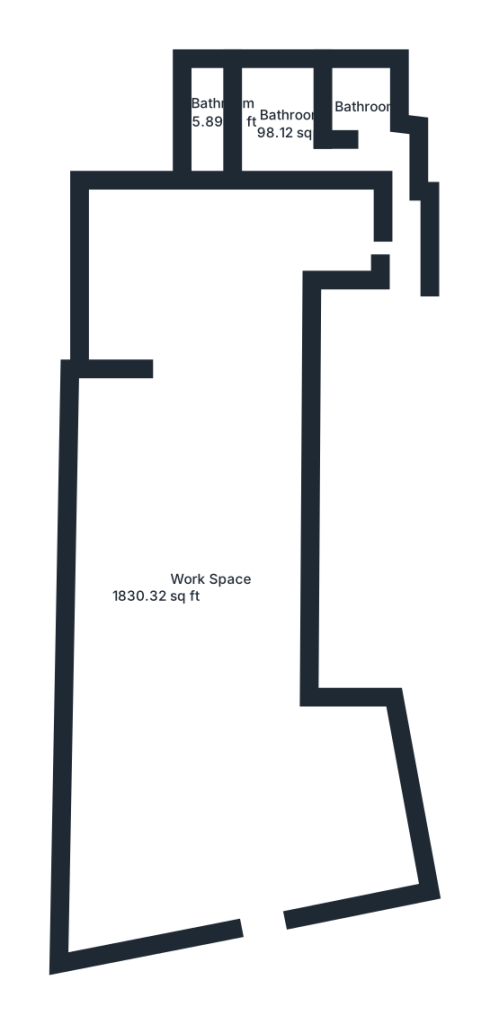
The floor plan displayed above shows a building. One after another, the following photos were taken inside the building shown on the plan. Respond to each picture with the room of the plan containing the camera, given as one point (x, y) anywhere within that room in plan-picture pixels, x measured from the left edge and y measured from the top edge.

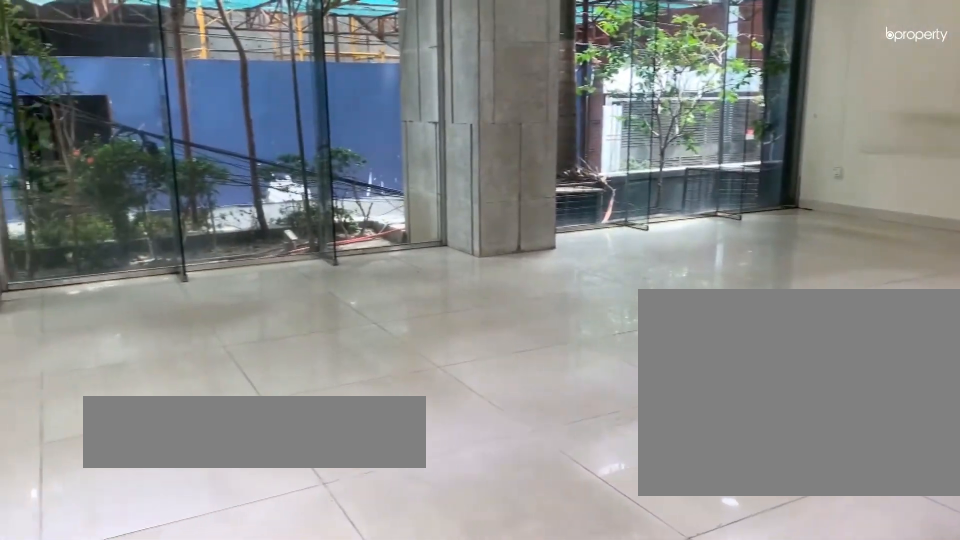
(197, 792)
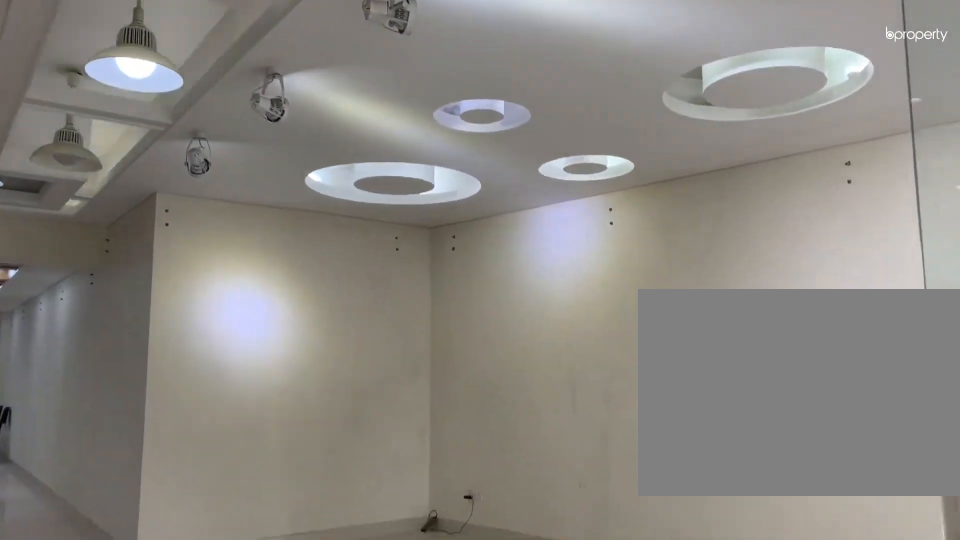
(199, 735)
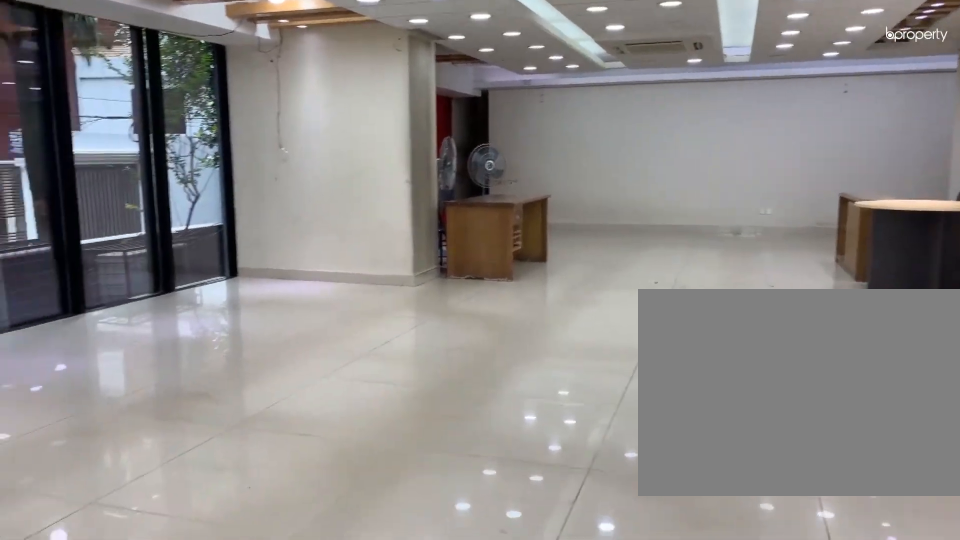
(189, 548)
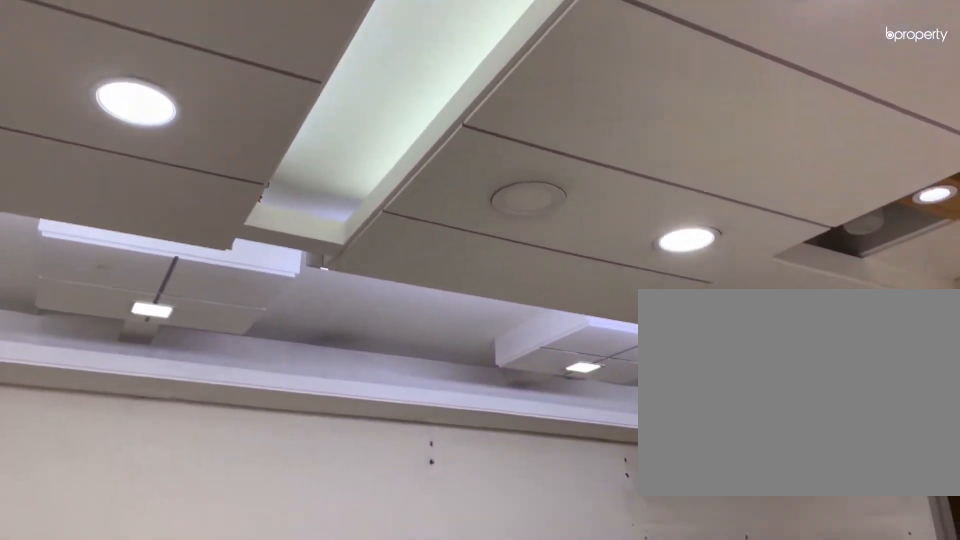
(237, 251)
